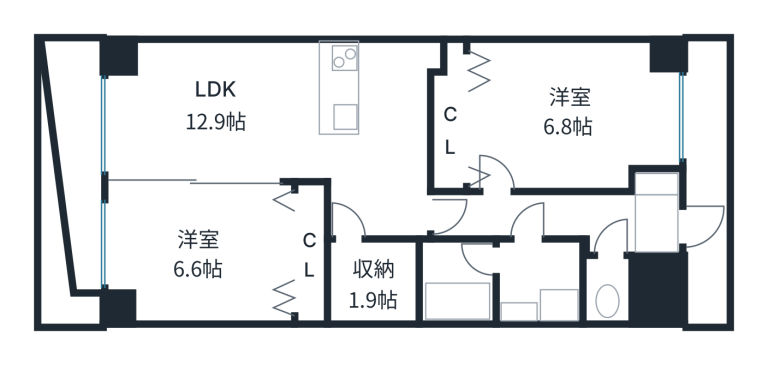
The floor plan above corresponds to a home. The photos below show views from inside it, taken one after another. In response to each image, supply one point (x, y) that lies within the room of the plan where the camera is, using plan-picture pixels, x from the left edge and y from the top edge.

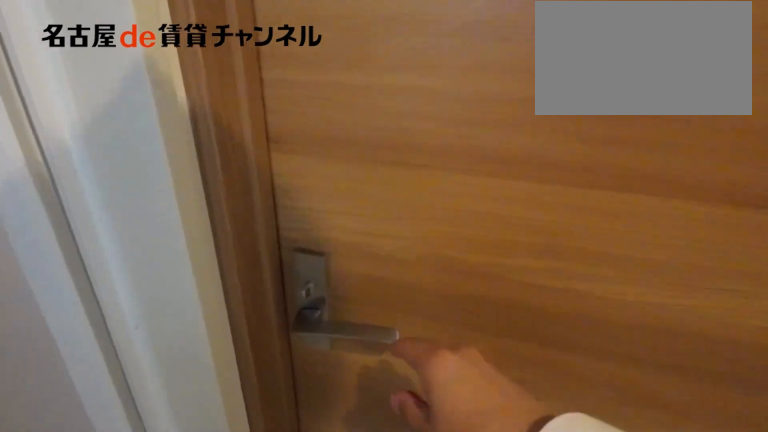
(539, 217)
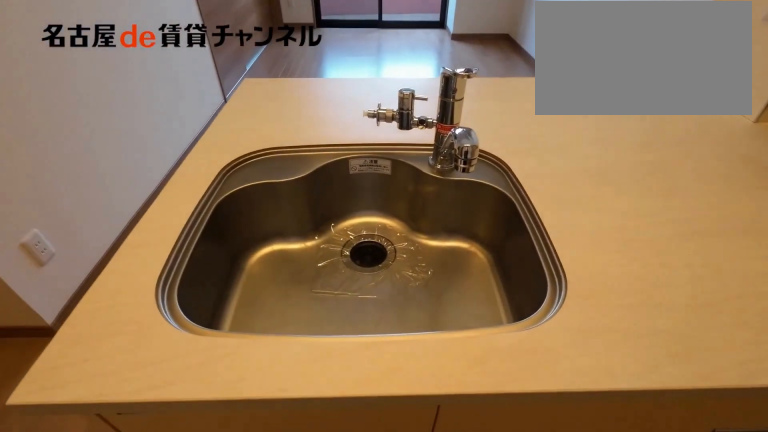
(382, 87)
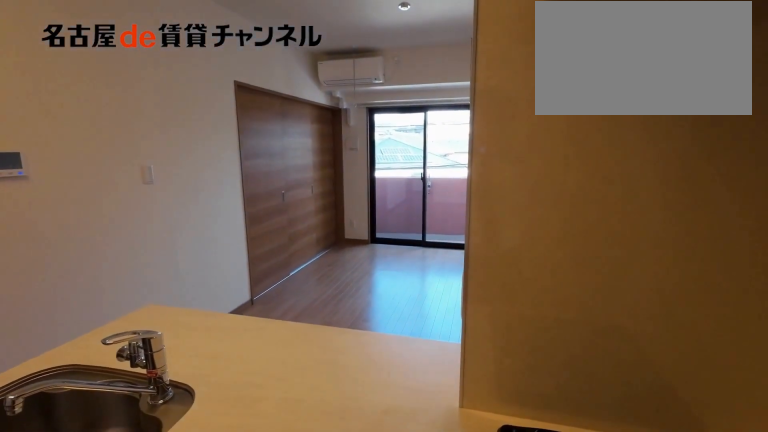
(382, 87)
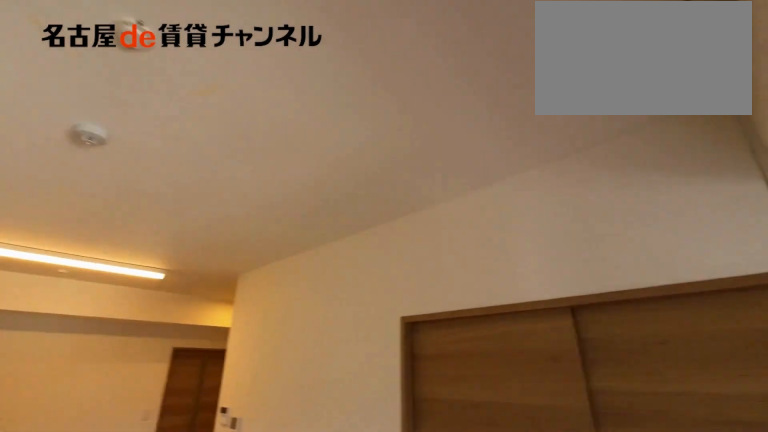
(283, 121)
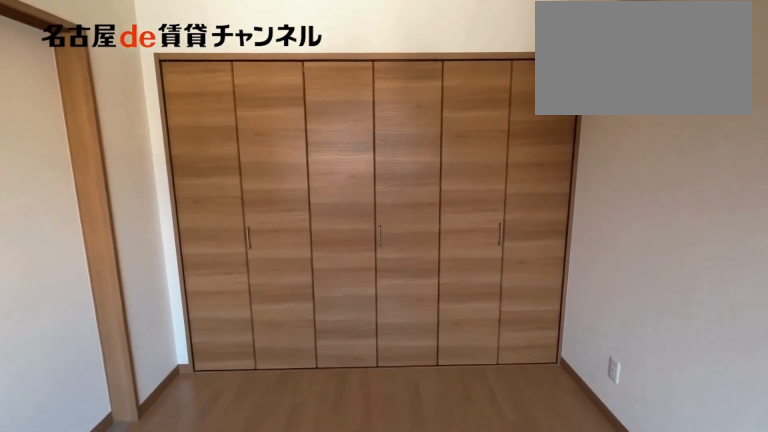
(202, 251)
